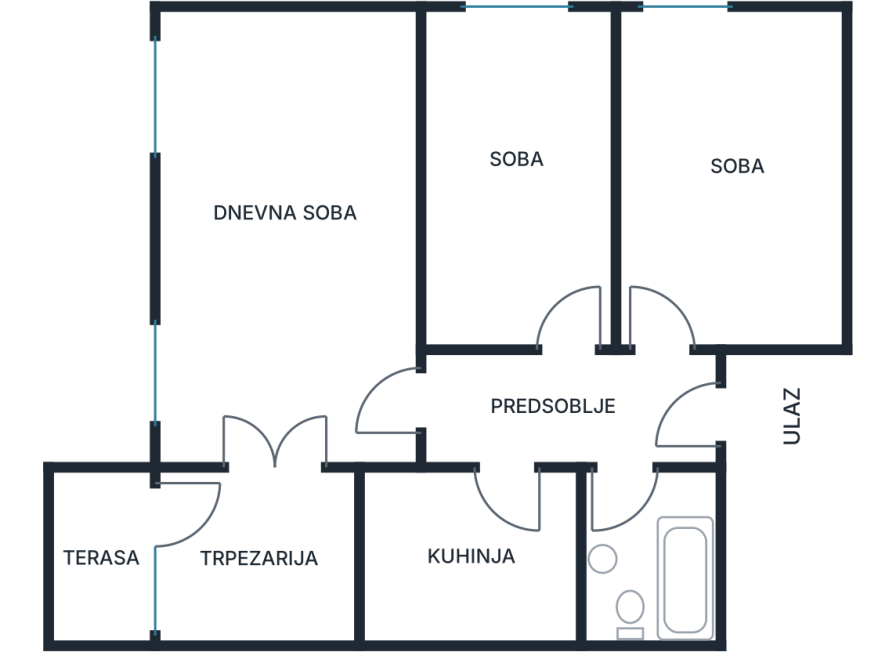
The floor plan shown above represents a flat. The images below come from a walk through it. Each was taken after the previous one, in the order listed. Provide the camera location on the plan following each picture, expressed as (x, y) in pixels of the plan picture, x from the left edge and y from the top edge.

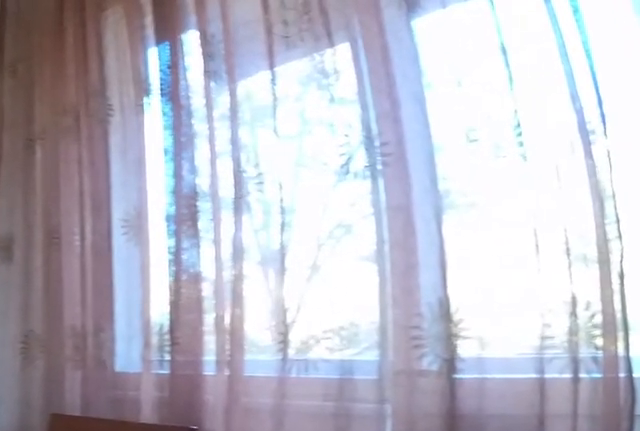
(249, 461)
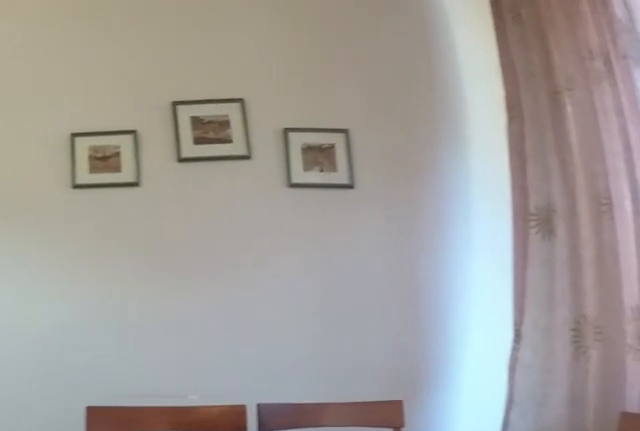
(226, 472)
